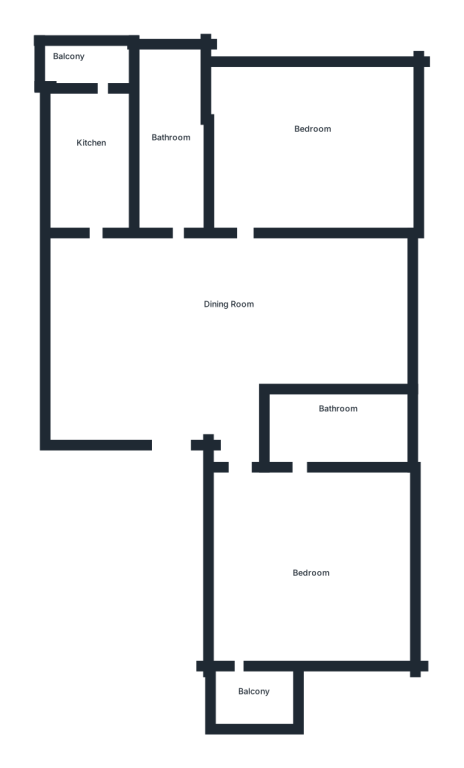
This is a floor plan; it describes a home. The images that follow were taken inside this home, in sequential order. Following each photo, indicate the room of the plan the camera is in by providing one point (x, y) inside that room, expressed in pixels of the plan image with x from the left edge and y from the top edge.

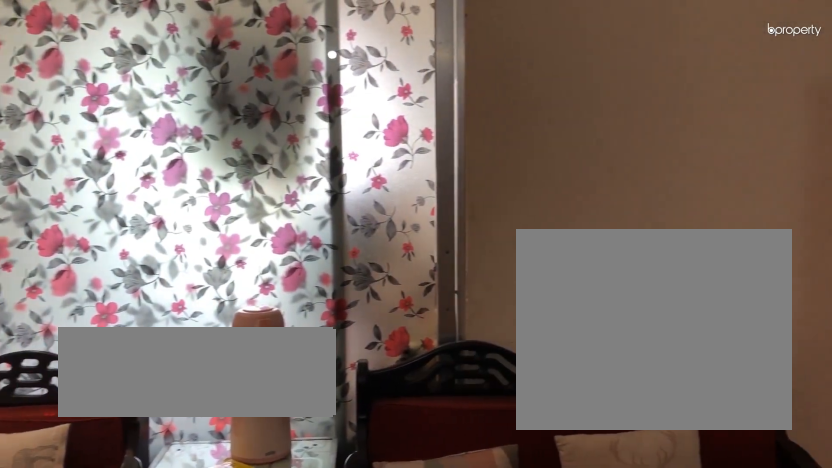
(227, 320)
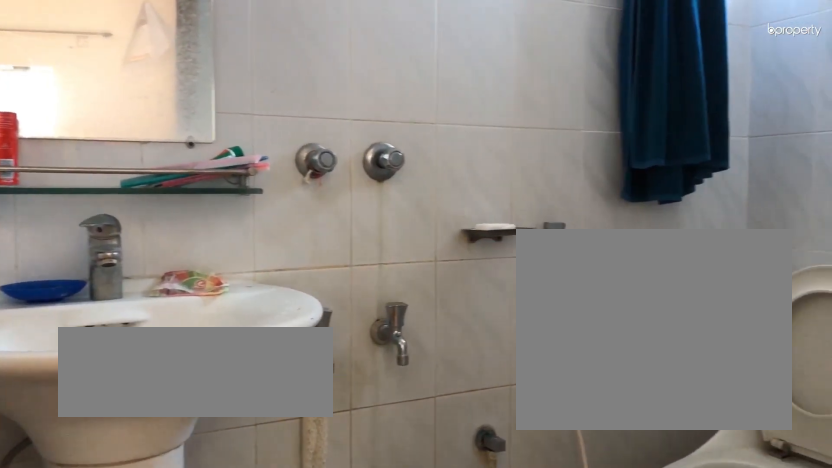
(335, 429)
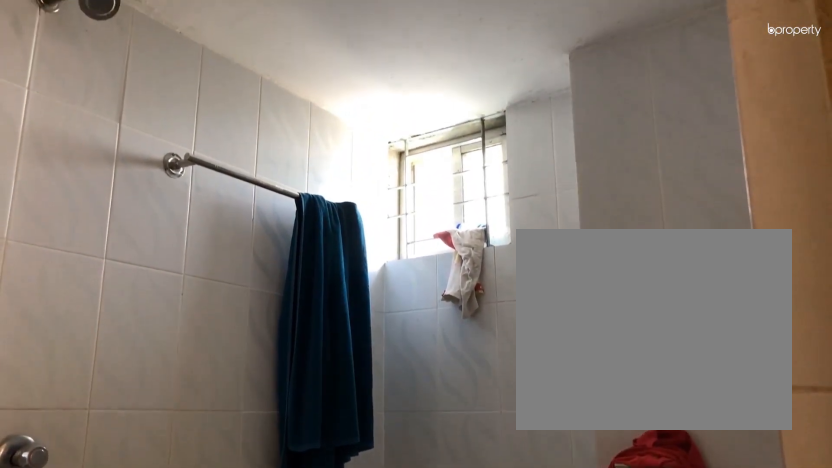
(335, 429)
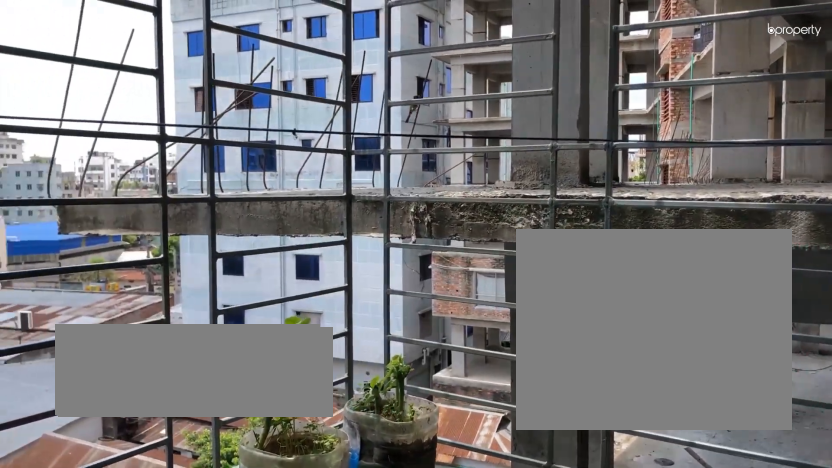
(262, 689)
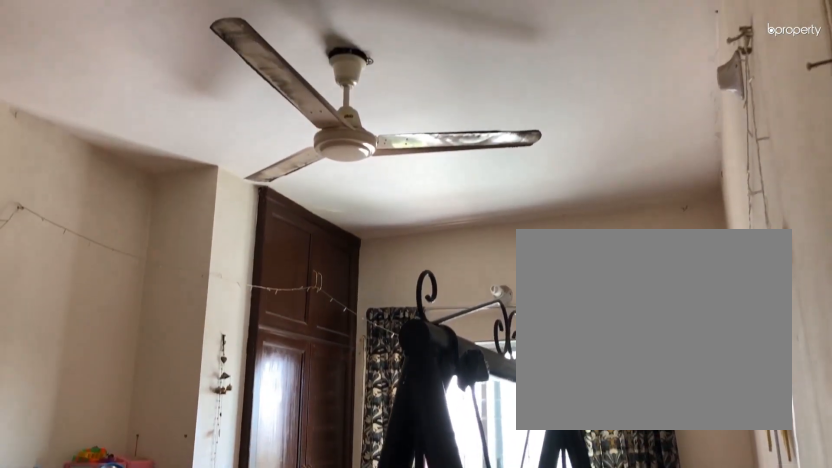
(323, 132)
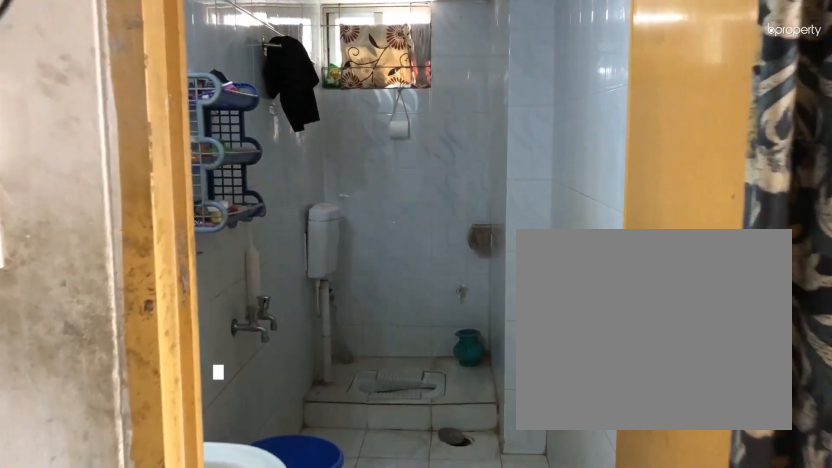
(171, 128)
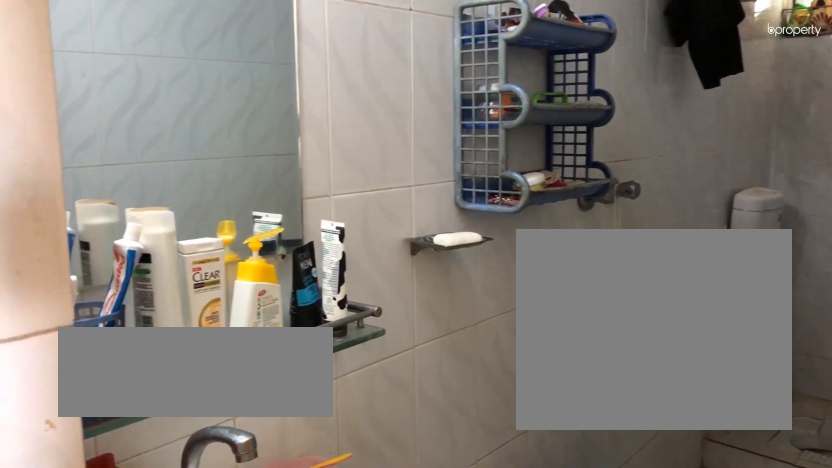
(171, 128)
